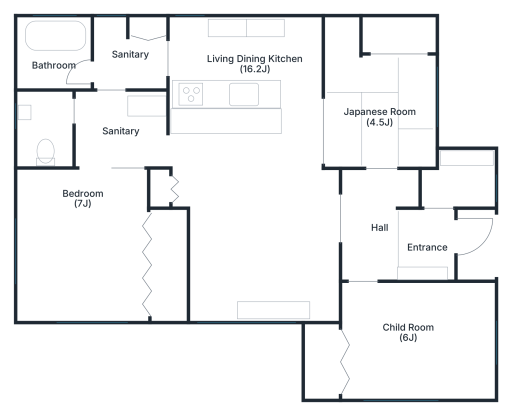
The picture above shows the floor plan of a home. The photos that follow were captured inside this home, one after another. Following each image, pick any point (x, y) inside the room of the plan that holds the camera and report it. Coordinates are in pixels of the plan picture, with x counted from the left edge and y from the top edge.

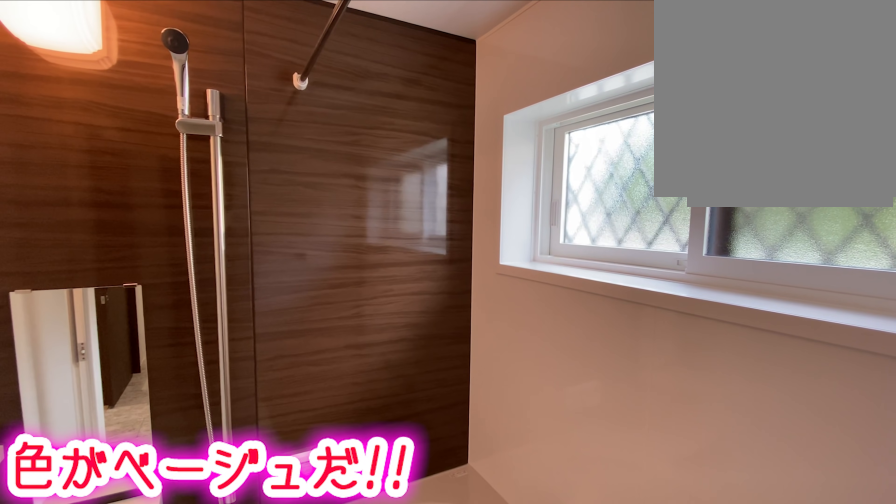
(55, 60)
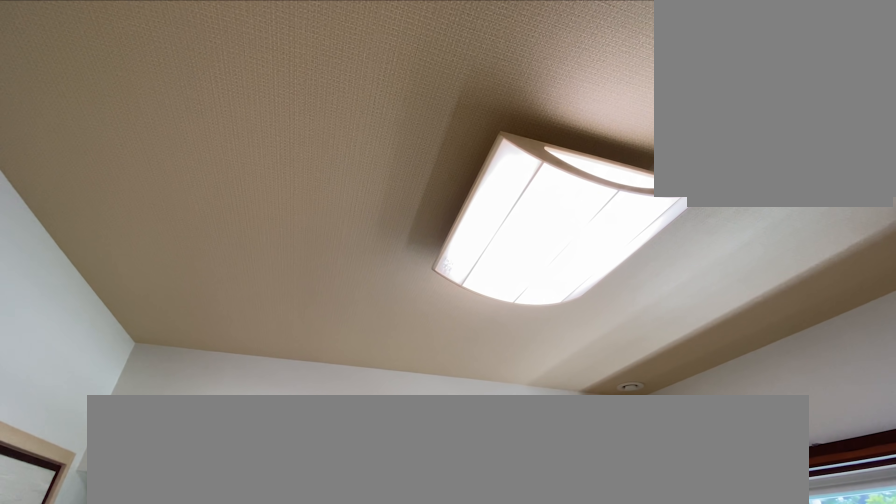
(379, 85)
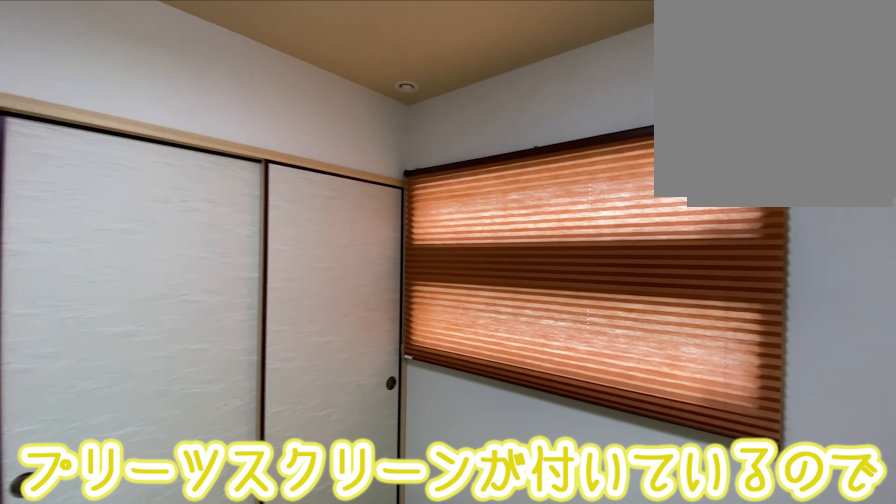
(379, 85)
